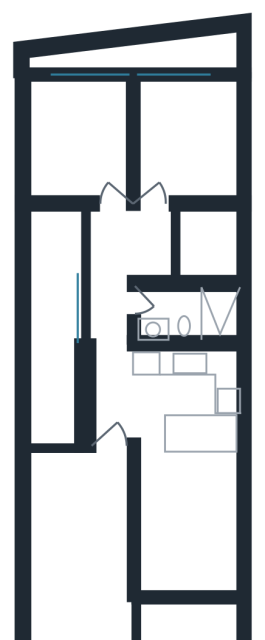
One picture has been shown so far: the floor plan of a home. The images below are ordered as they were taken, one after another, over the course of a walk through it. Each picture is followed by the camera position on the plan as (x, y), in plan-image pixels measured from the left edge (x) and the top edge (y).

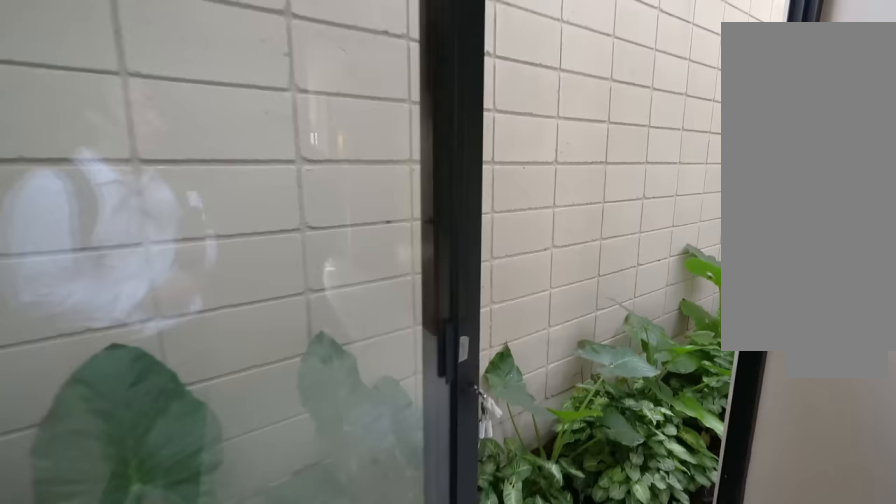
(80, 152)
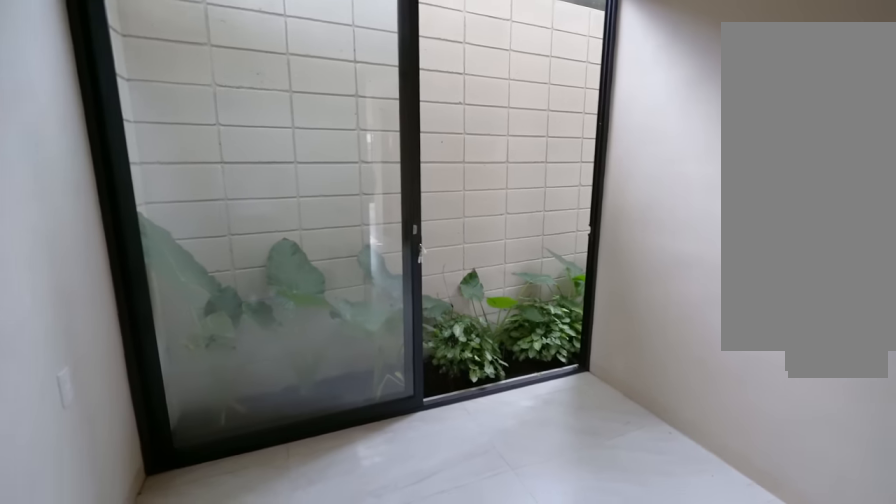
(85, 81)
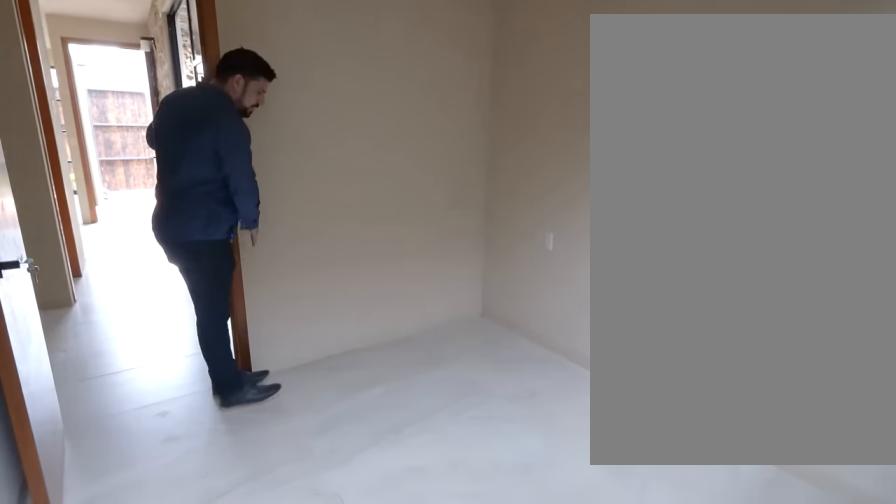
(75, 129)
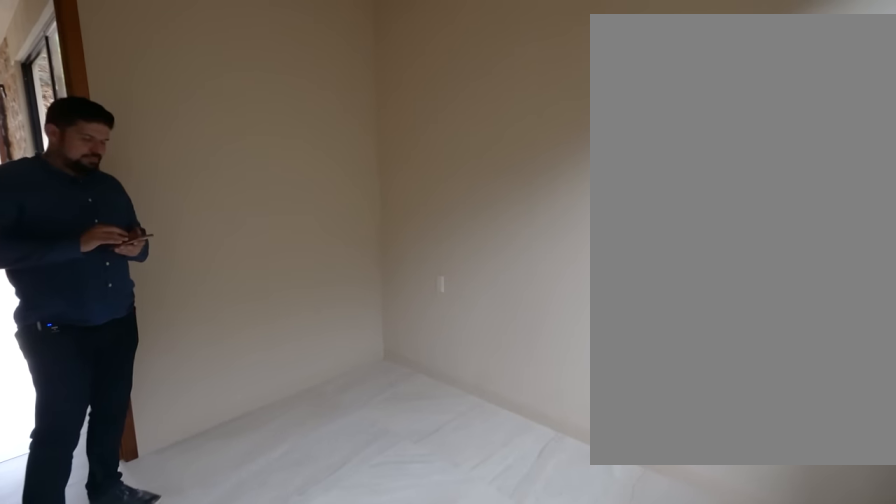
(105, 113)
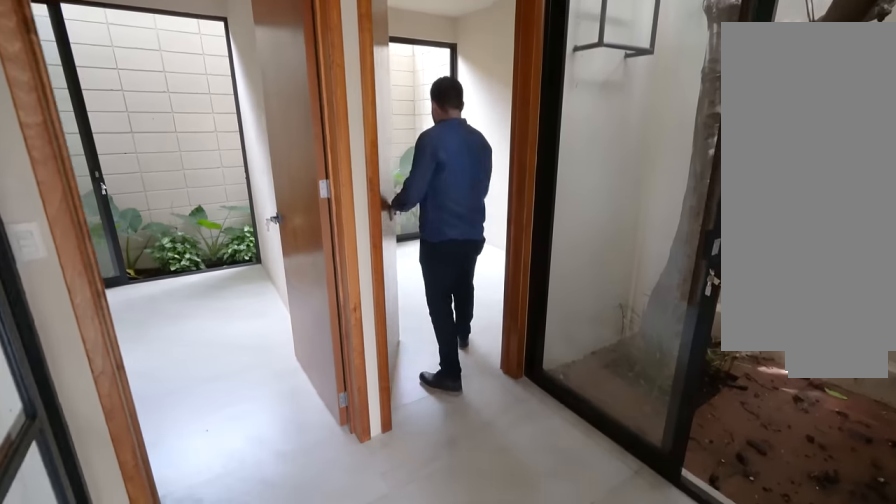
(110, 265)
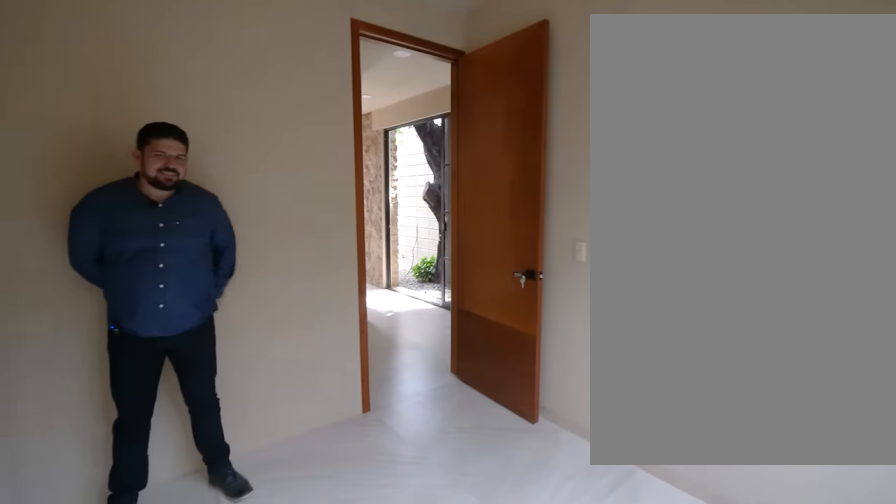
(217, 91)
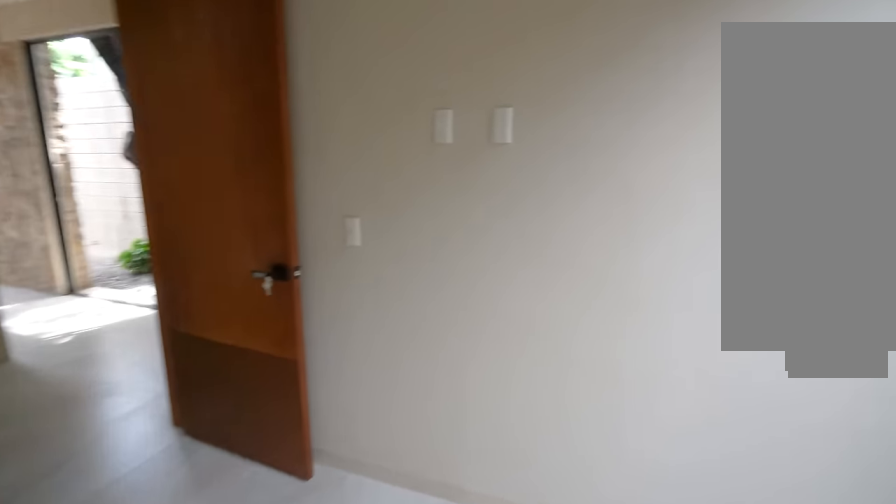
(225, 95)
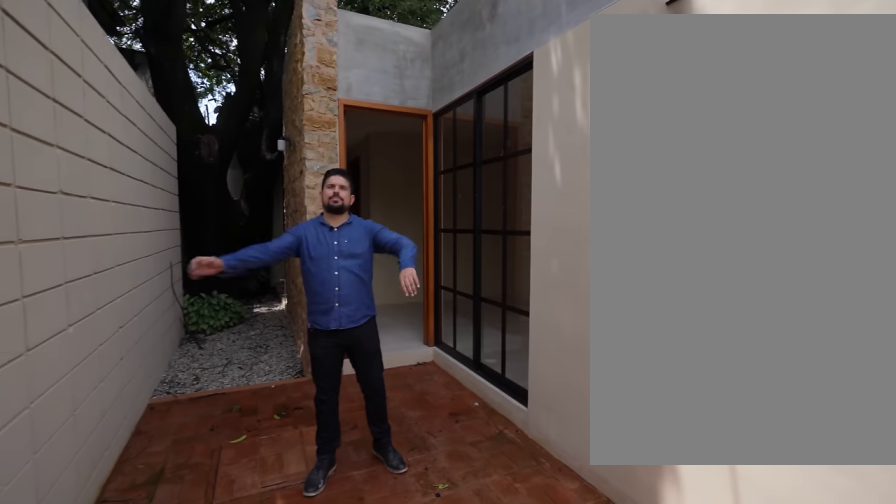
(81, 619)
